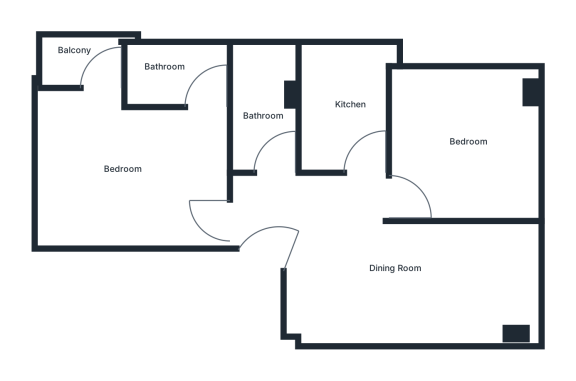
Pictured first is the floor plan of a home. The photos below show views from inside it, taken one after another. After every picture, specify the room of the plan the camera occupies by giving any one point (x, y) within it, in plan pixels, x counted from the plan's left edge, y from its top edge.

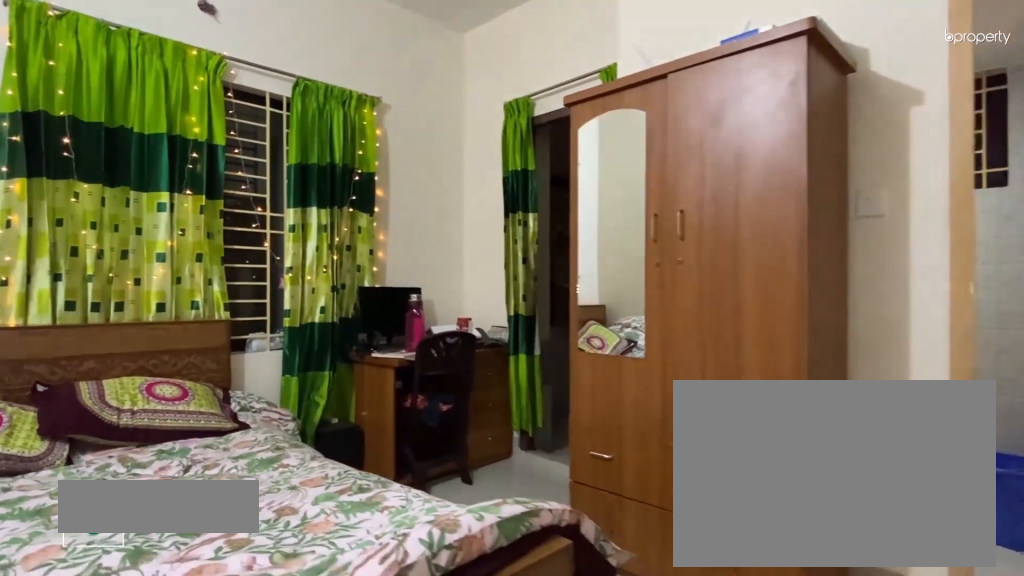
(130, 157)
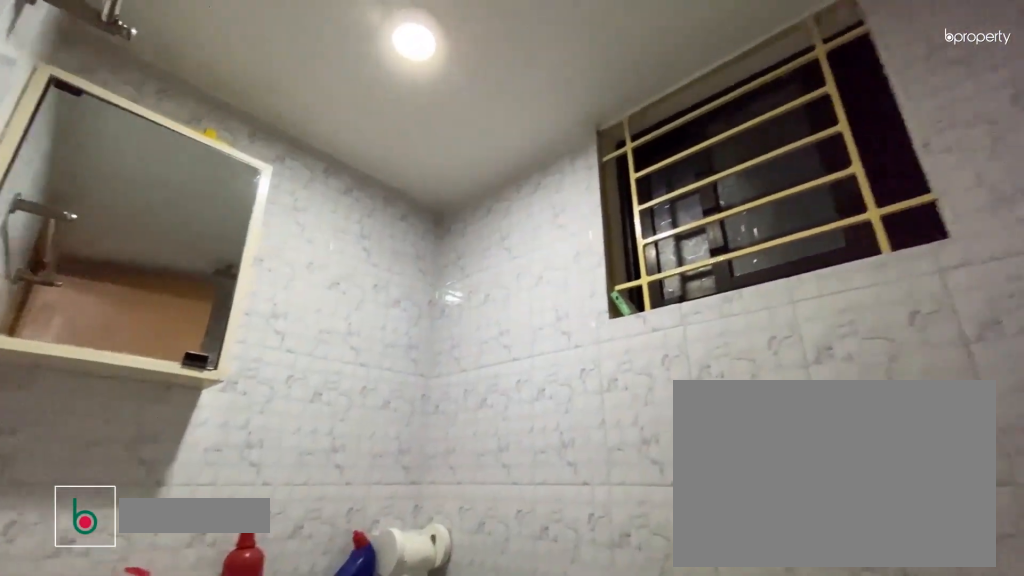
(186, 74)
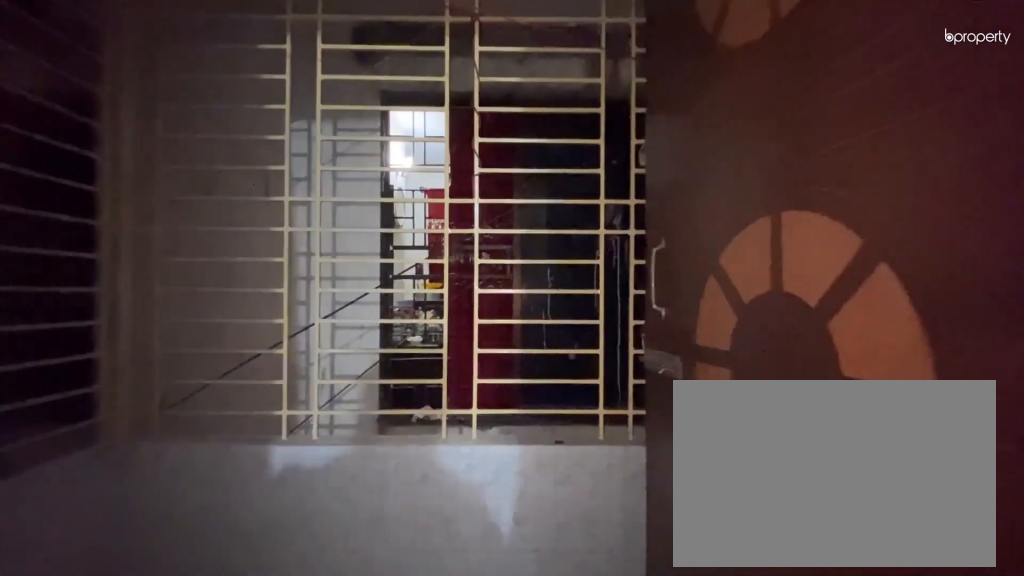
(82, 59)
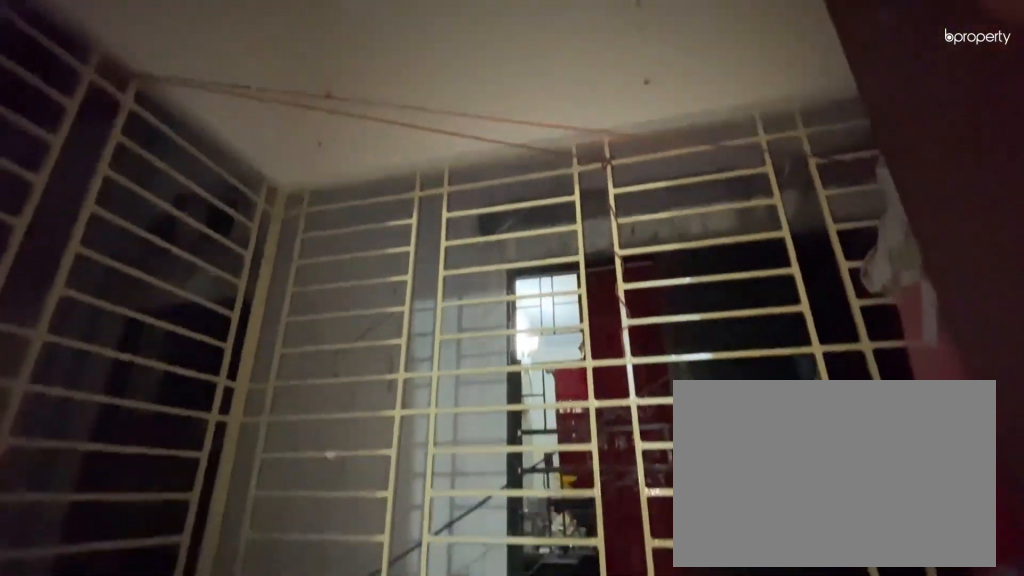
(82, 59)
